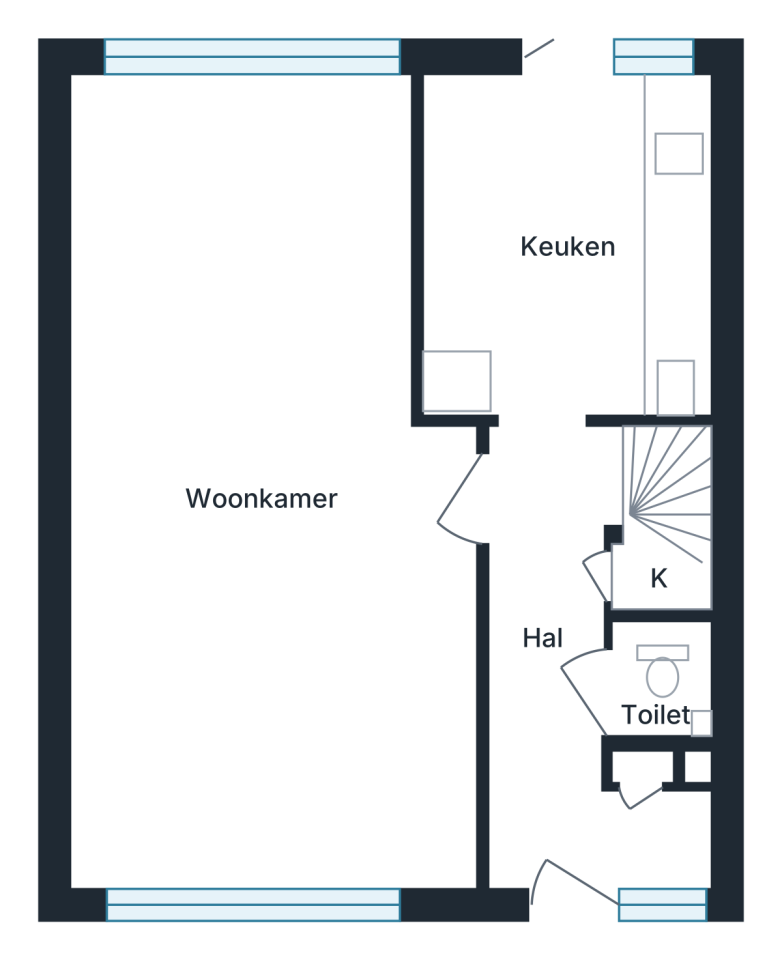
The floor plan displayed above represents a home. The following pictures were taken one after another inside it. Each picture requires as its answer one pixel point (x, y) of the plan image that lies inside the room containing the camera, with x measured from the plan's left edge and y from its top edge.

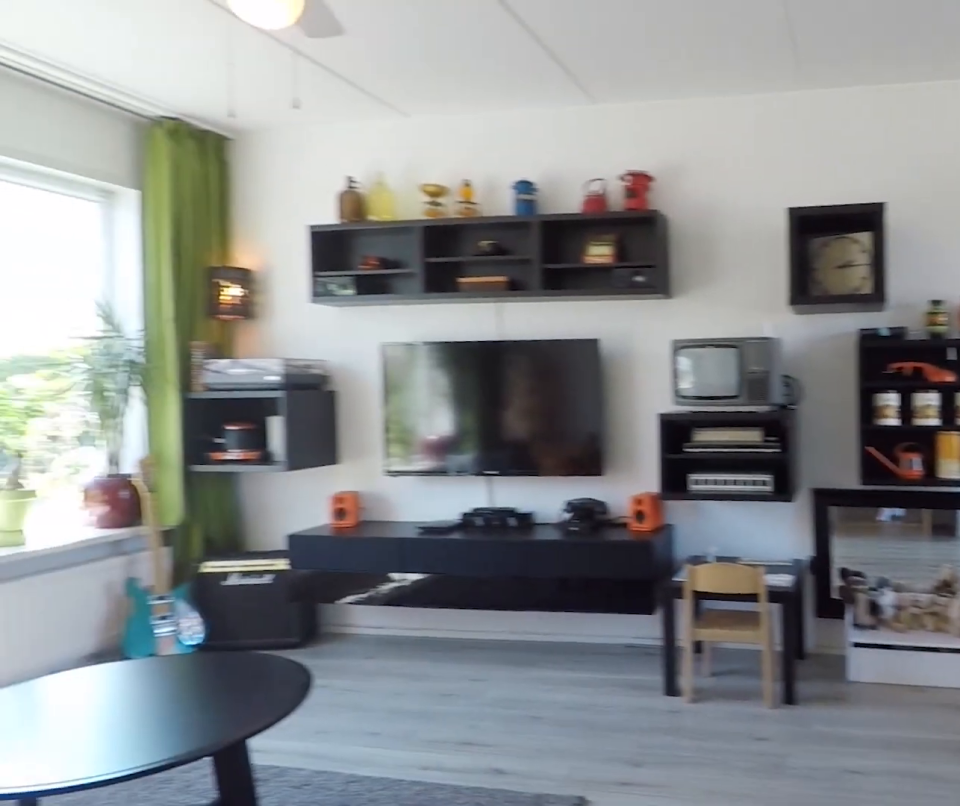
(275, 718)
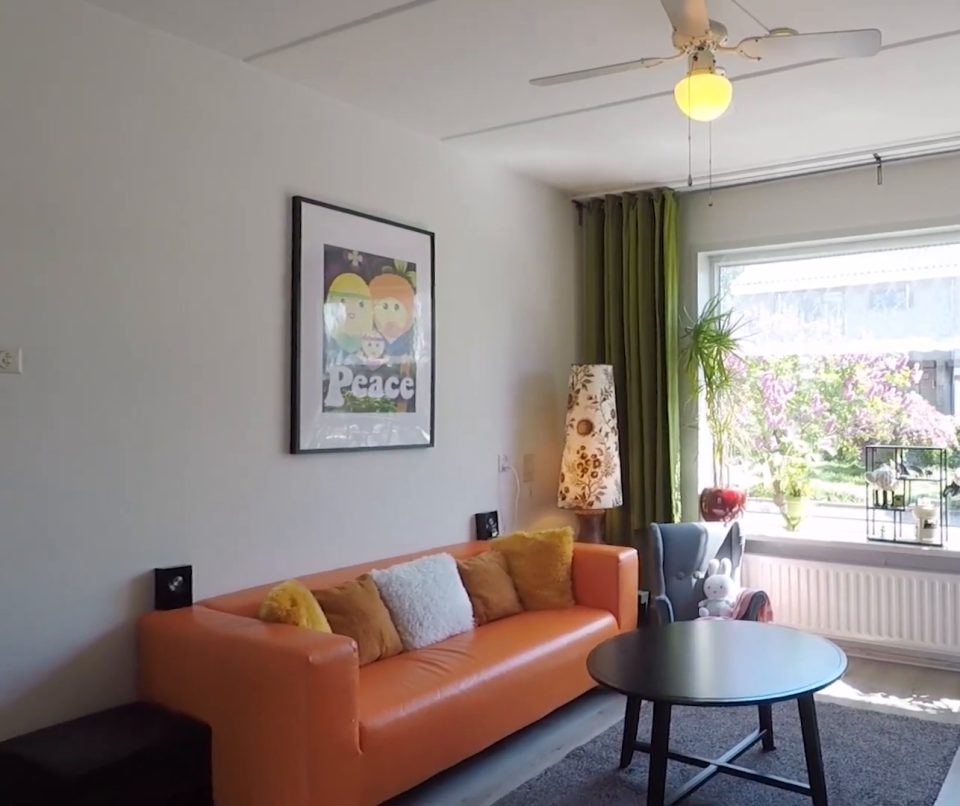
(275, 718)
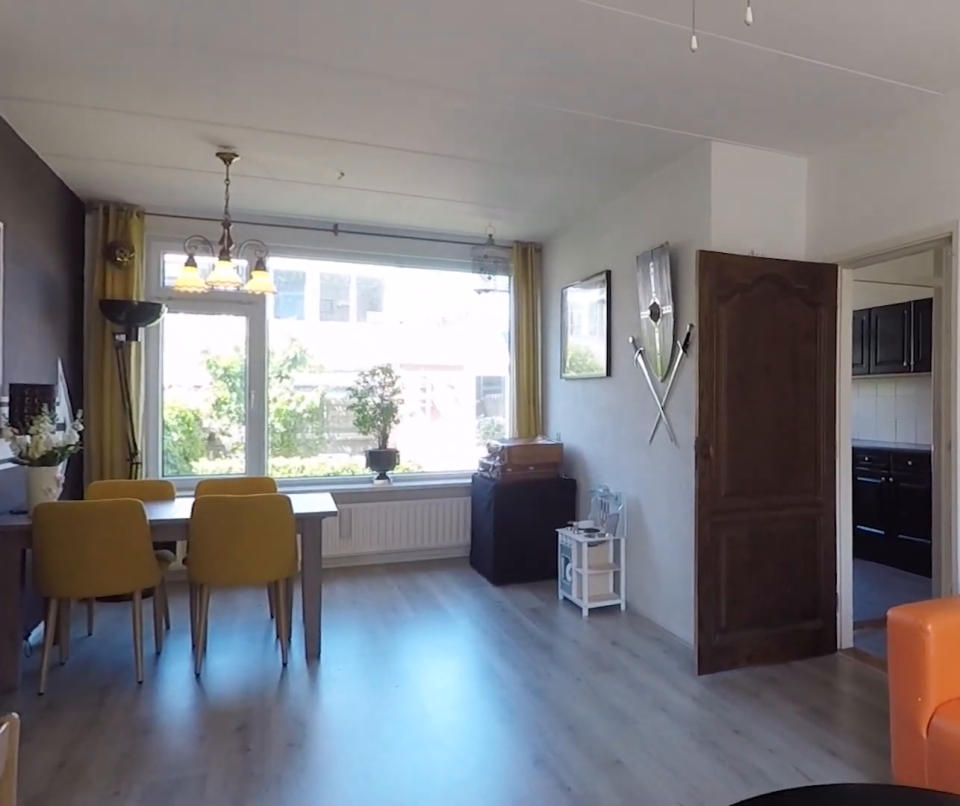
(275, 718)
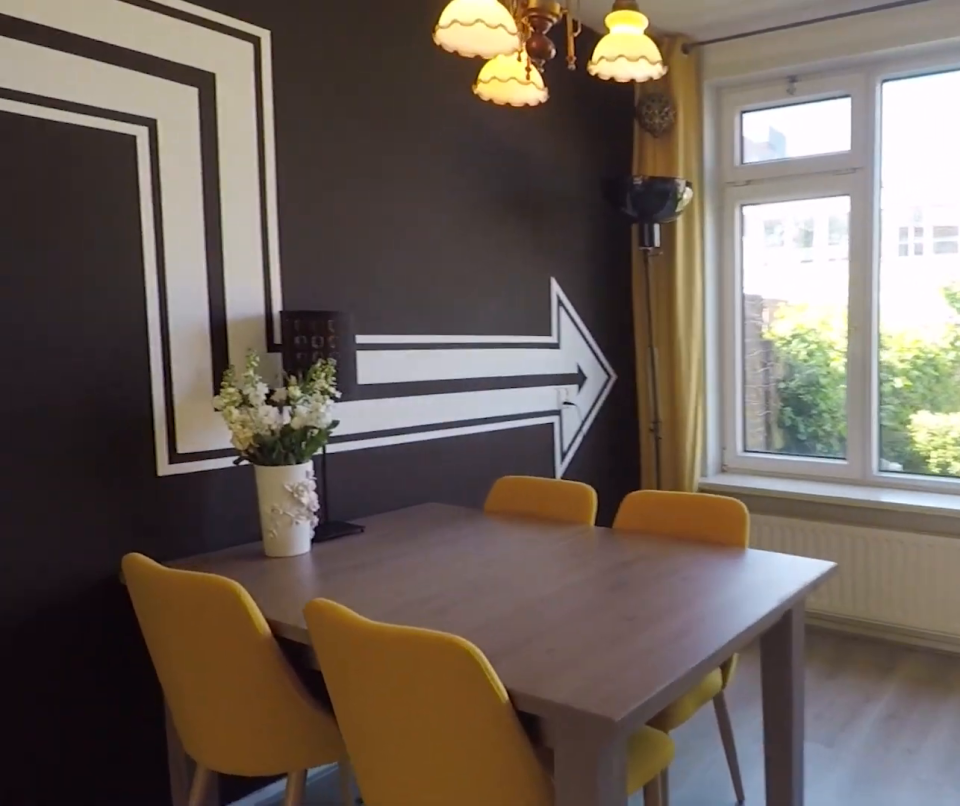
(275, 718)
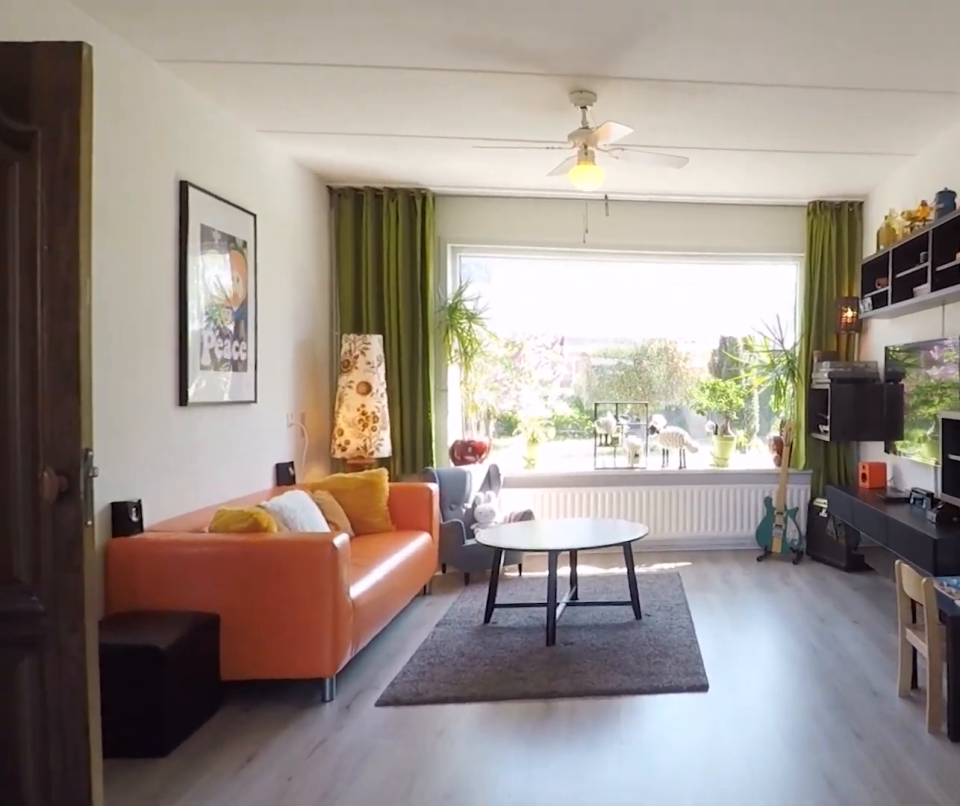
(275, 718)
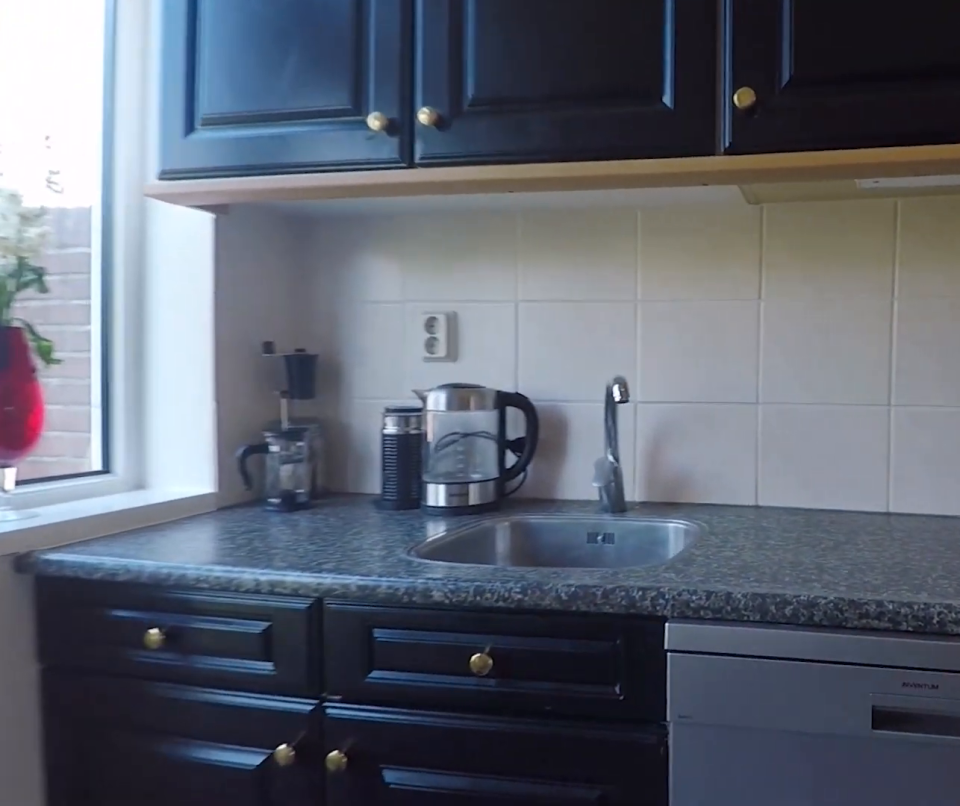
(566, 241)
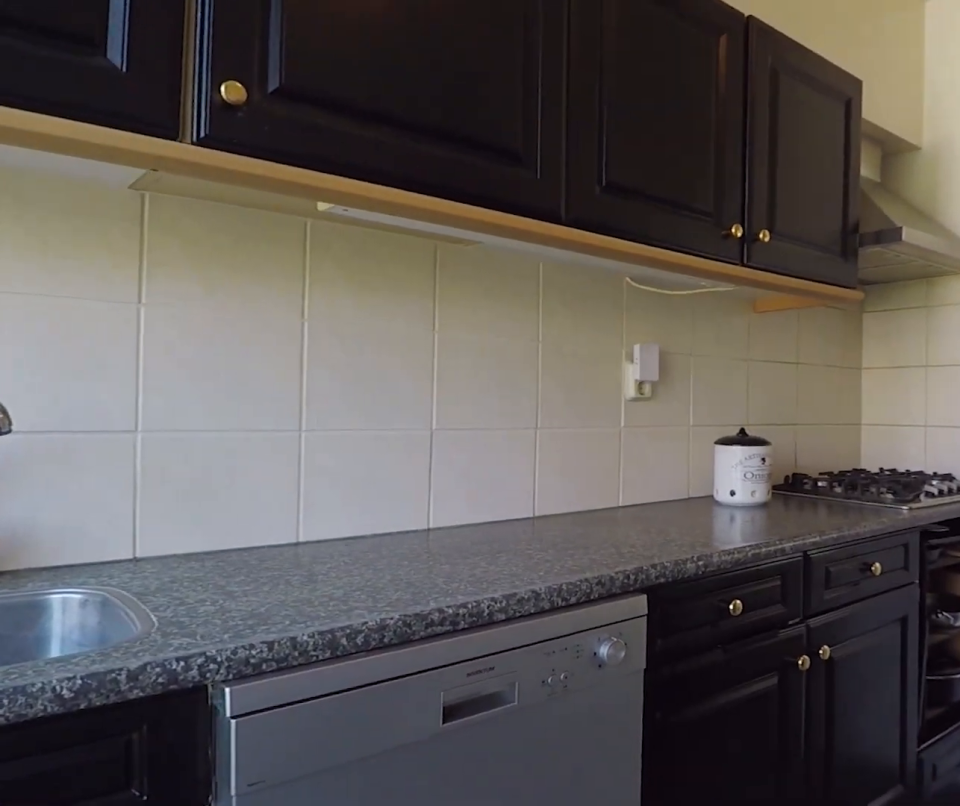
(566, 241)
